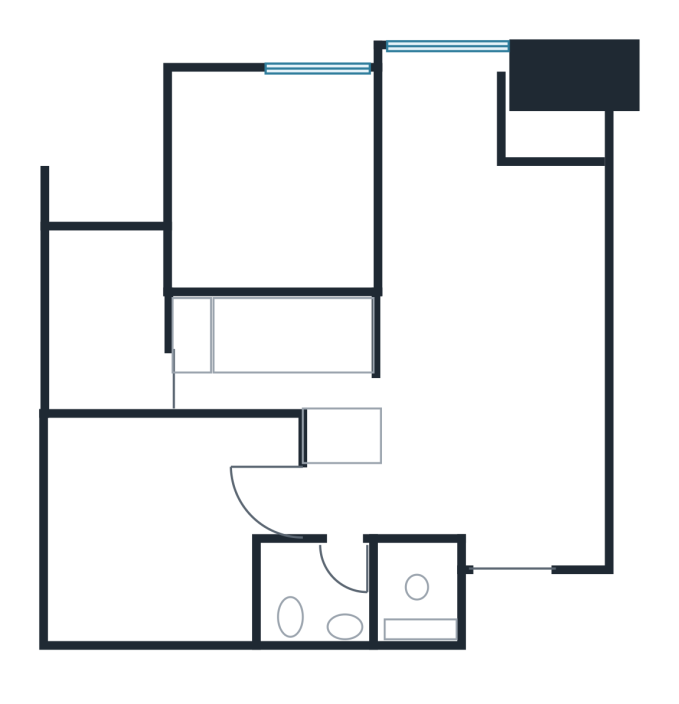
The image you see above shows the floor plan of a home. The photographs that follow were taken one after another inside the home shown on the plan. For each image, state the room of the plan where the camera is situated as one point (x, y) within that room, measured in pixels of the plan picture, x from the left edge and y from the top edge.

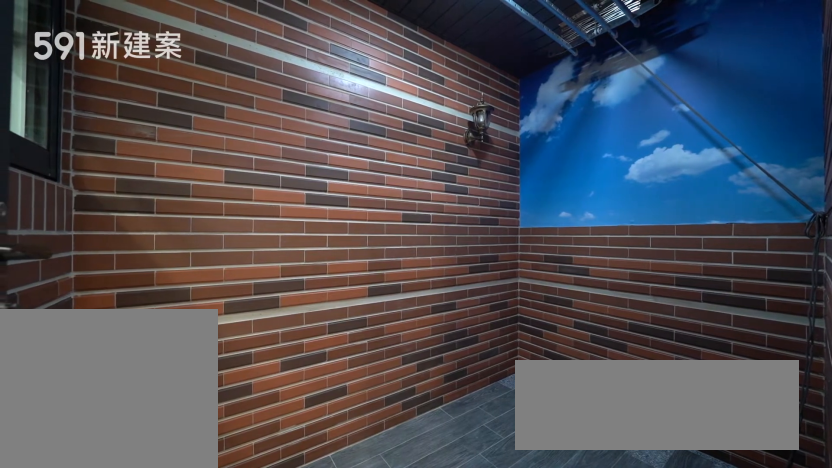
(104, 312)
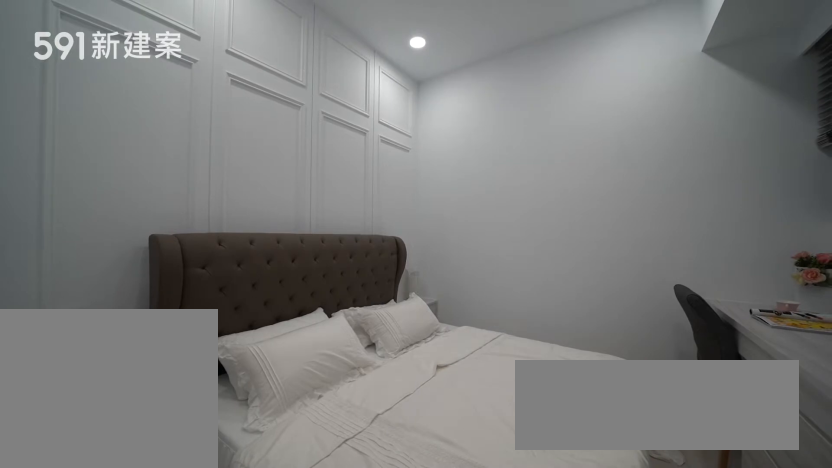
(158, 526)
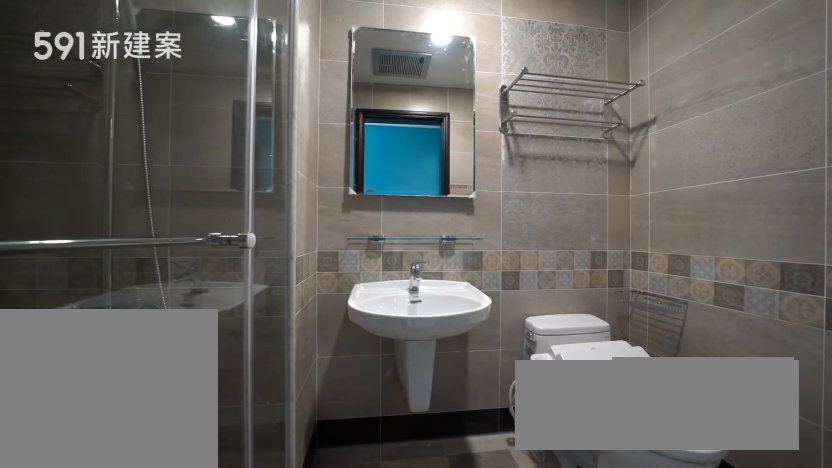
(361, 592)
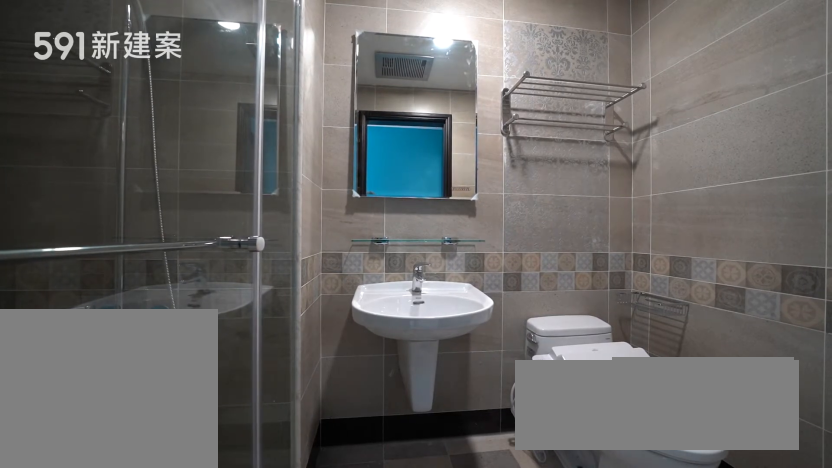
(361, 592)
